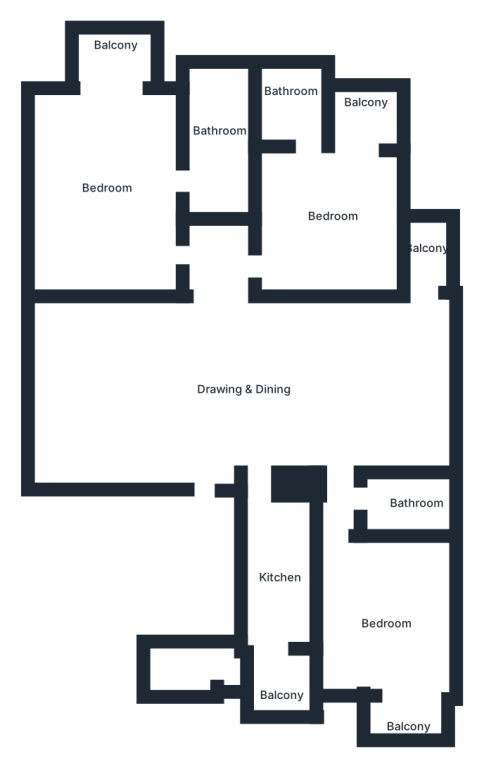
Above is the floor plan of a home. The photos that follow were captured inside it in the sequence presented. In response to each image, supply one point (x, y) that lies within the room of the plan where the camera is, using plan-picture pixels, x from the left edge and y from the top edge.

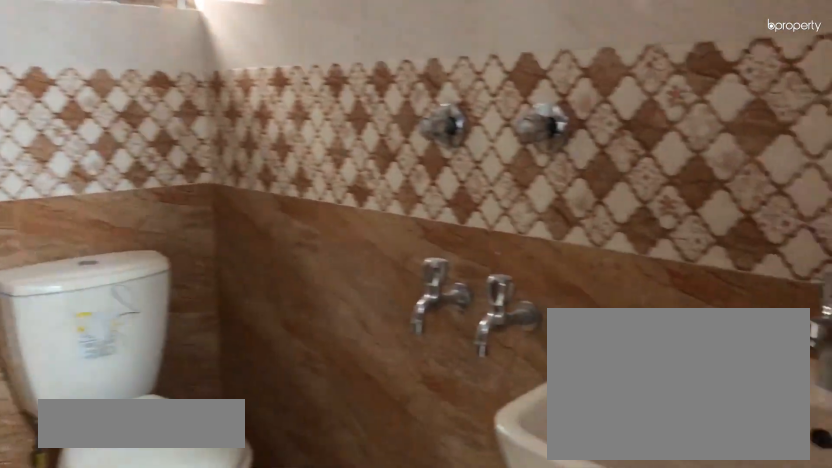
(399, 498)
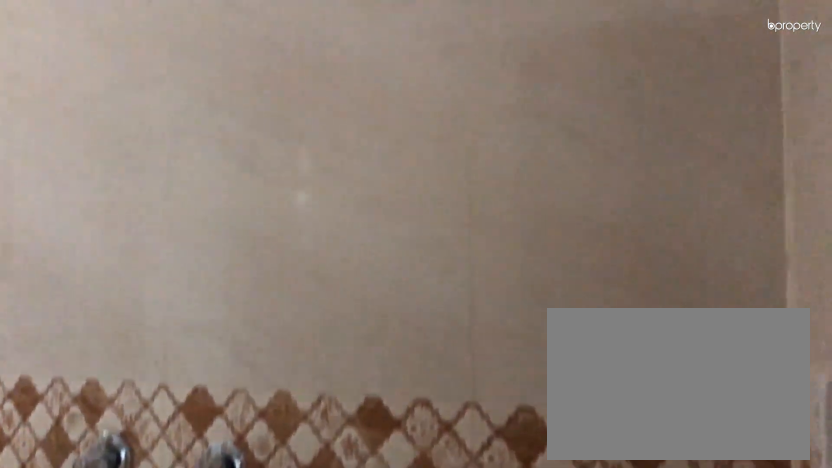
(399, 498)
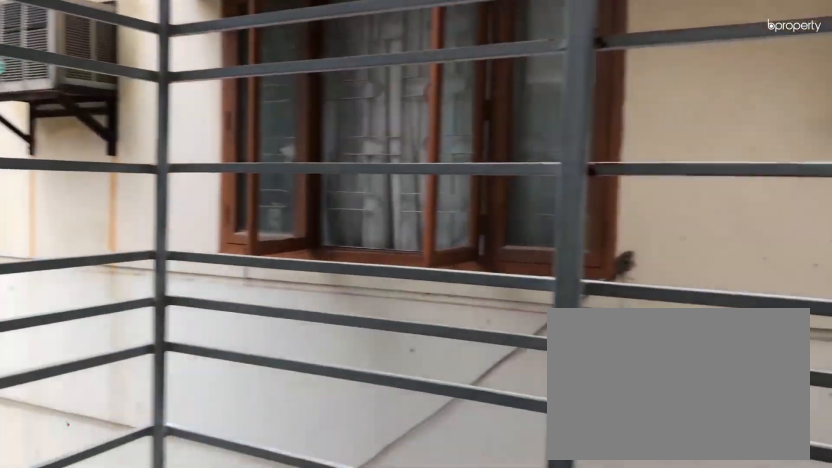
(424, 245)
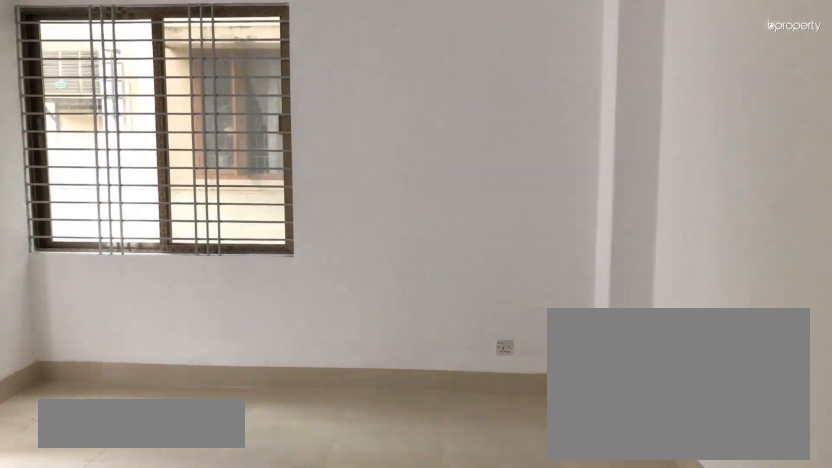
(324, 214)
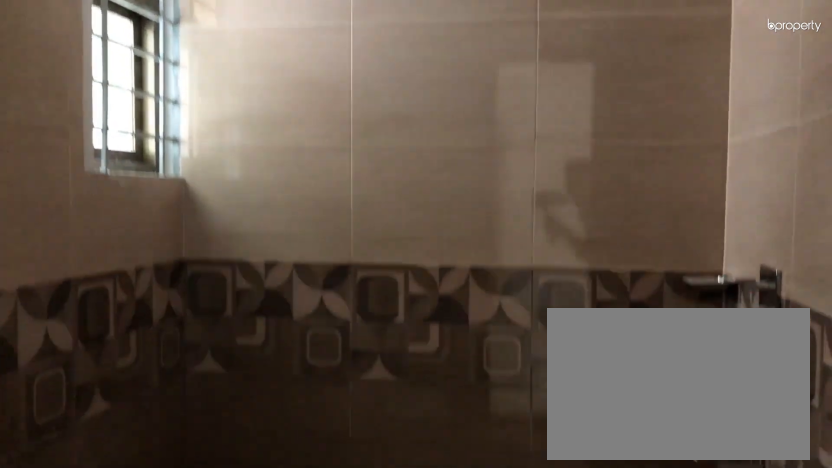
(289, 95)
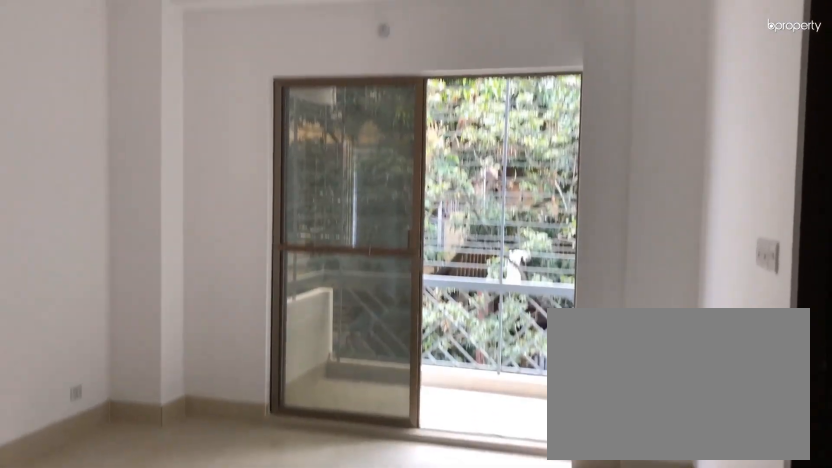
(104, 170)
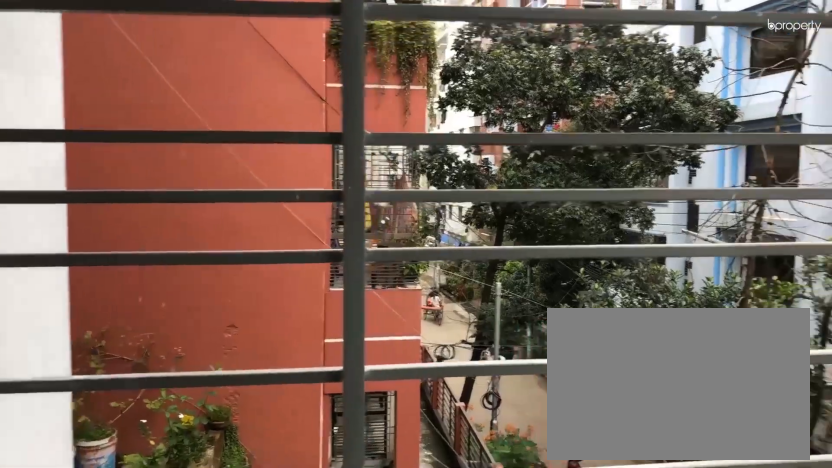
(111, 48)
